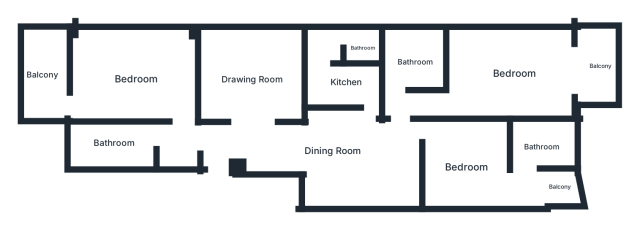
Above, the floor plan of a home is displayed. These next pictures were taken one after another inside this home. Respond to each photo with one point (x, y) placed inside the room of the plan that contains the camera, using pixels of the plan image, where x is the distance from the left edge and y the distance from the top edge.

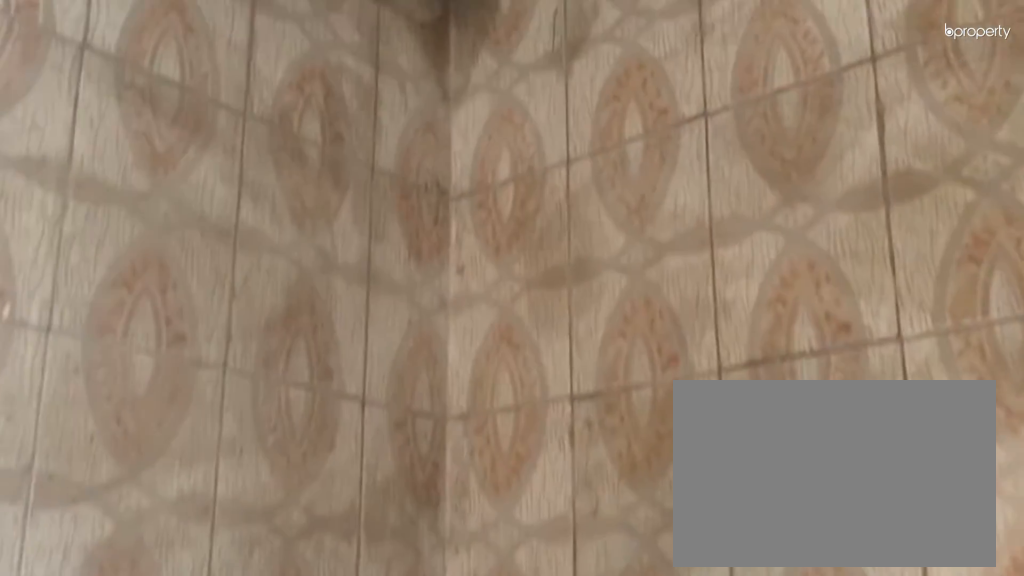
(345, 82)
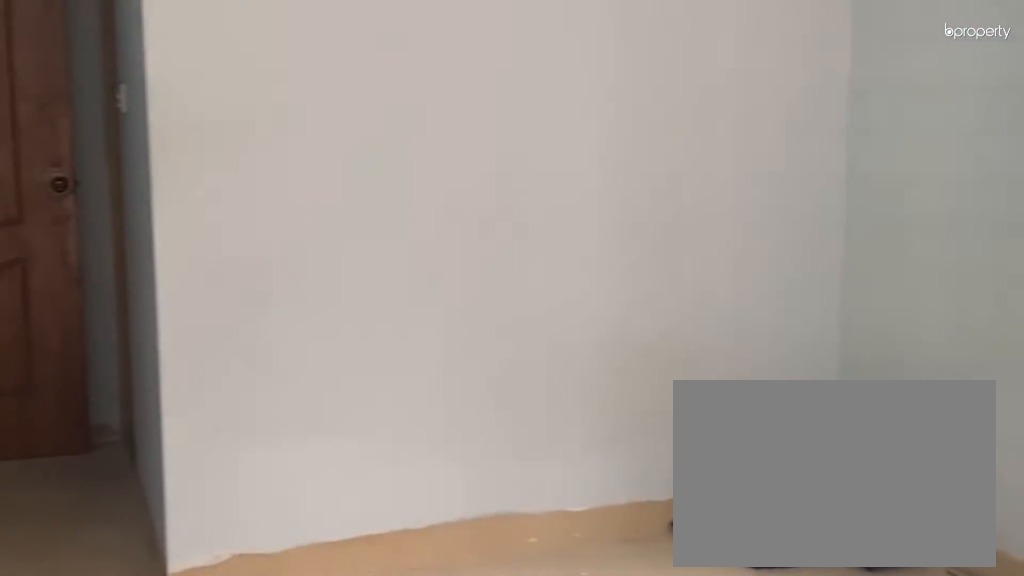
(513, 73)
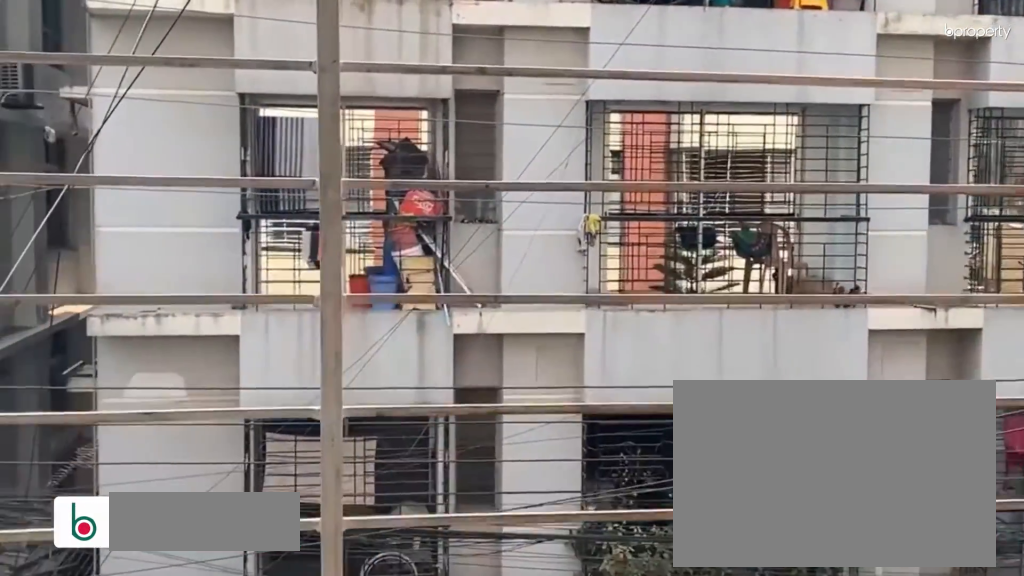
(599, 64)
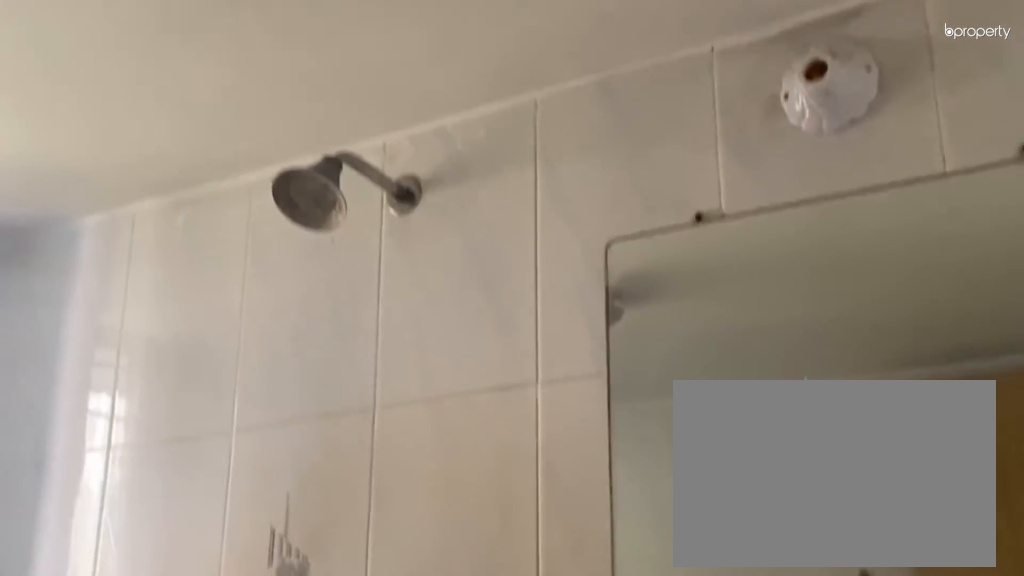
(415, 62)
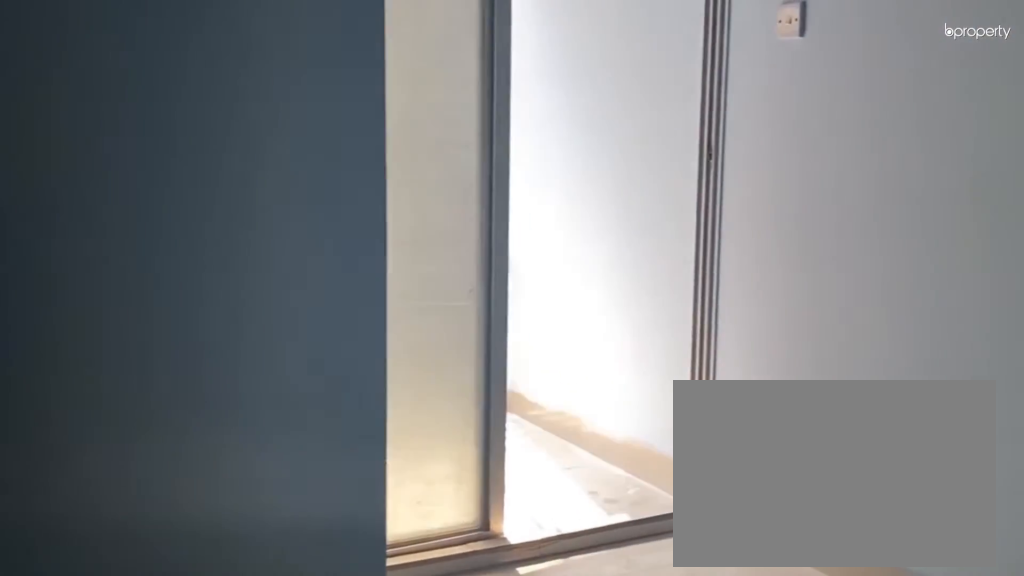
(467, 168)
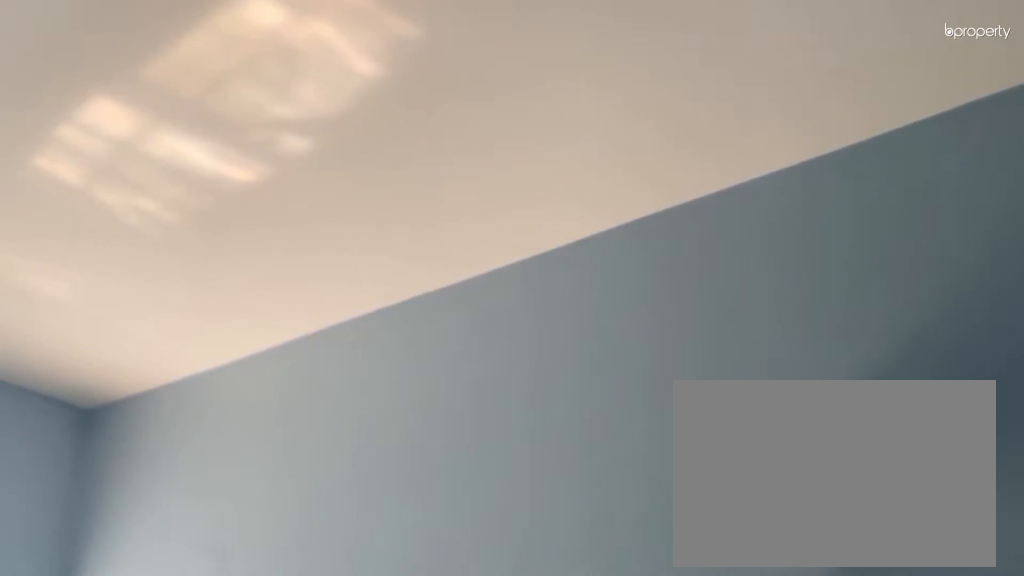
(467, 168)
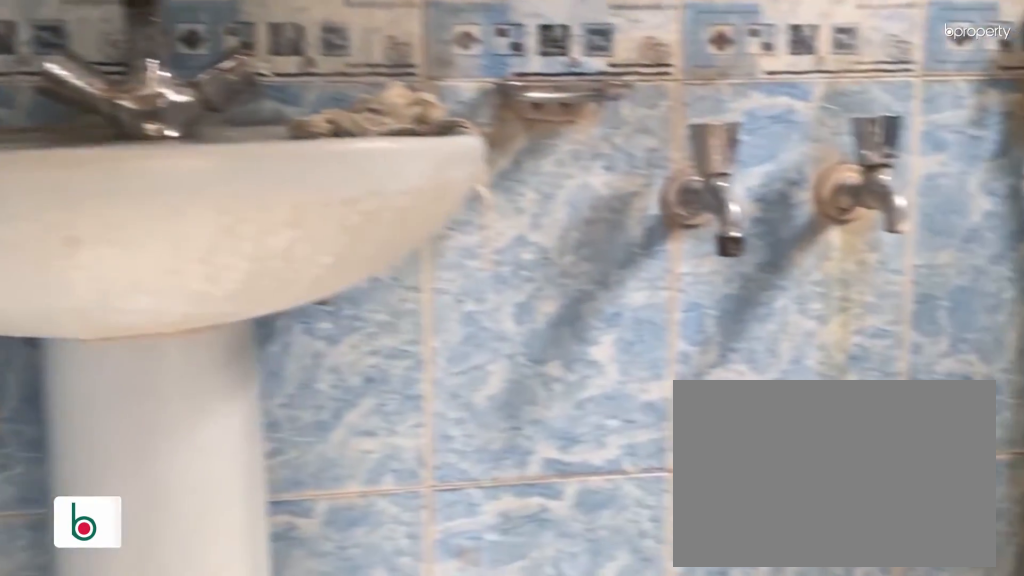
(542, 147)
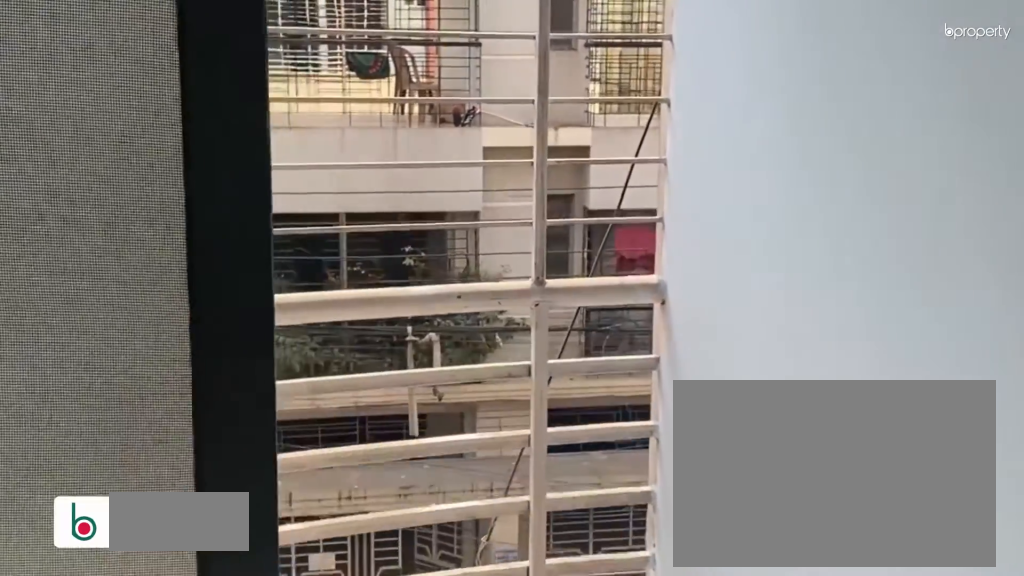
(559, 187)
